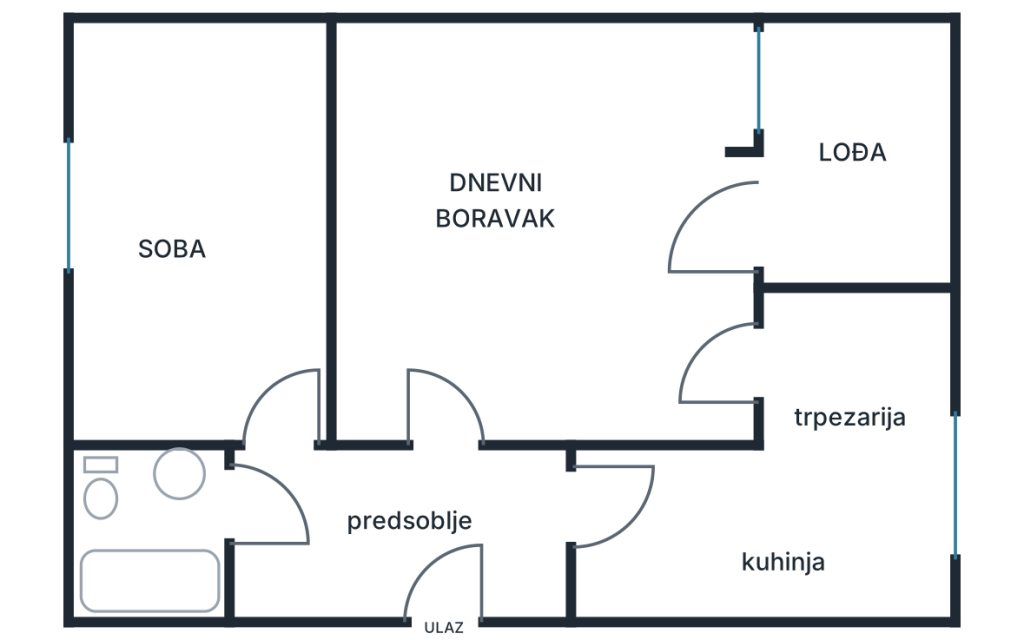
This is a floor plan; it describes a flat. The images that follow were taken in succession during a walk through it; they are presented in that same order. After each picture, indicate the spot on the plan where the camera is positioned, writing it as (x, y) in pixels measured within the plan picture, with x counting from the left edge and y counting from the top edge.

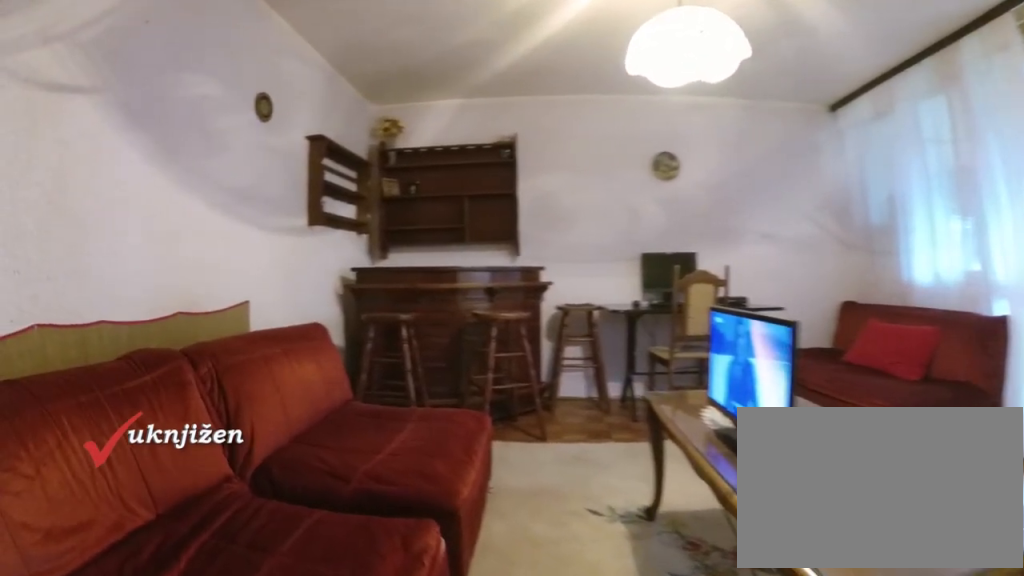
(460, 443)
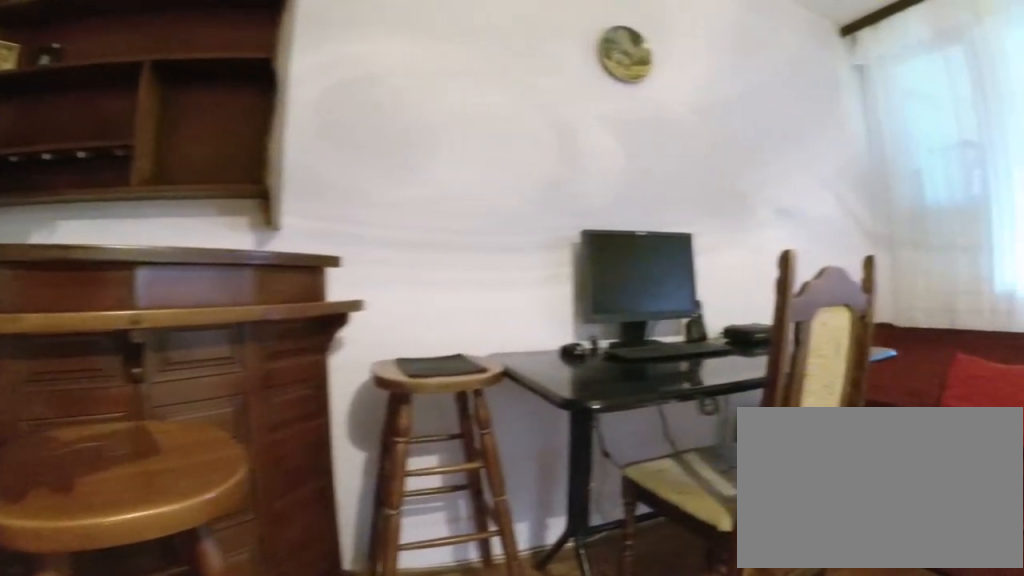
(454, 262)
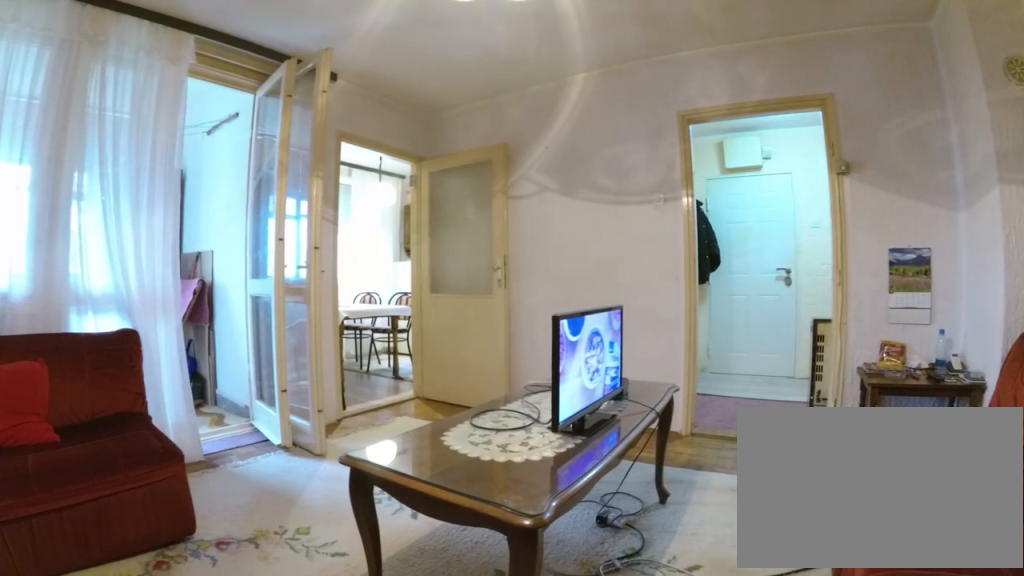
(420, 176)
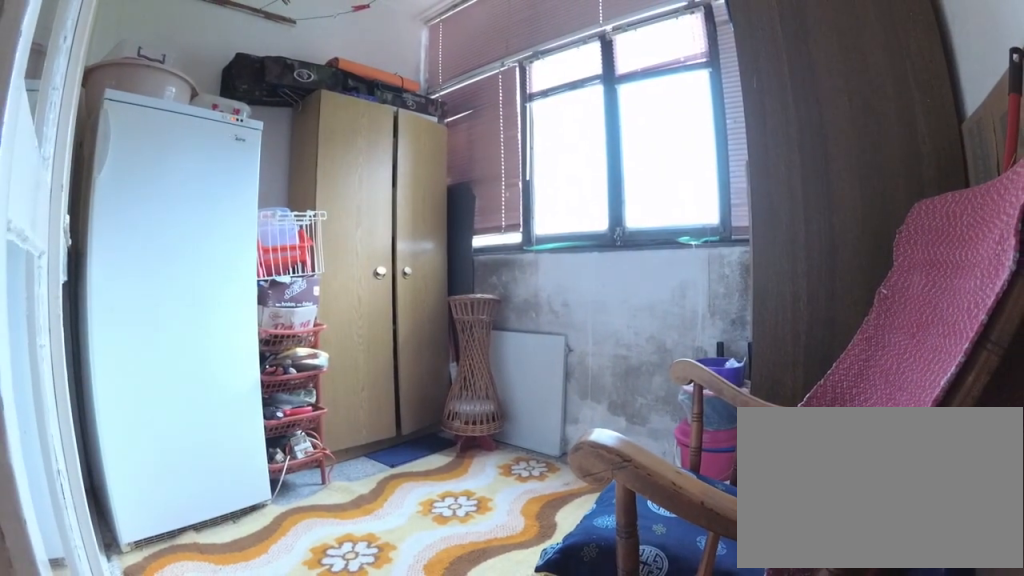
(758, 229)
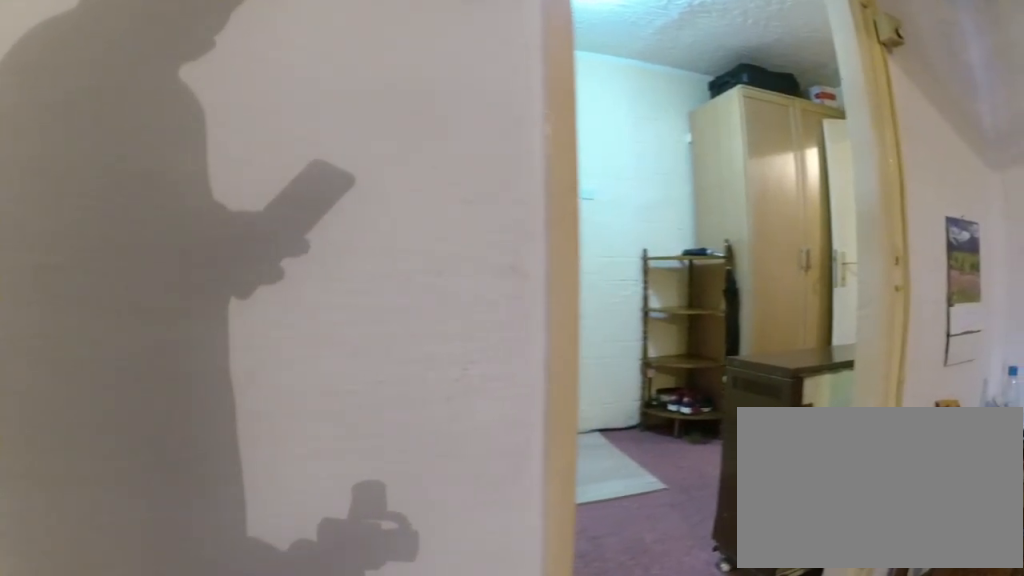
(574, 308)
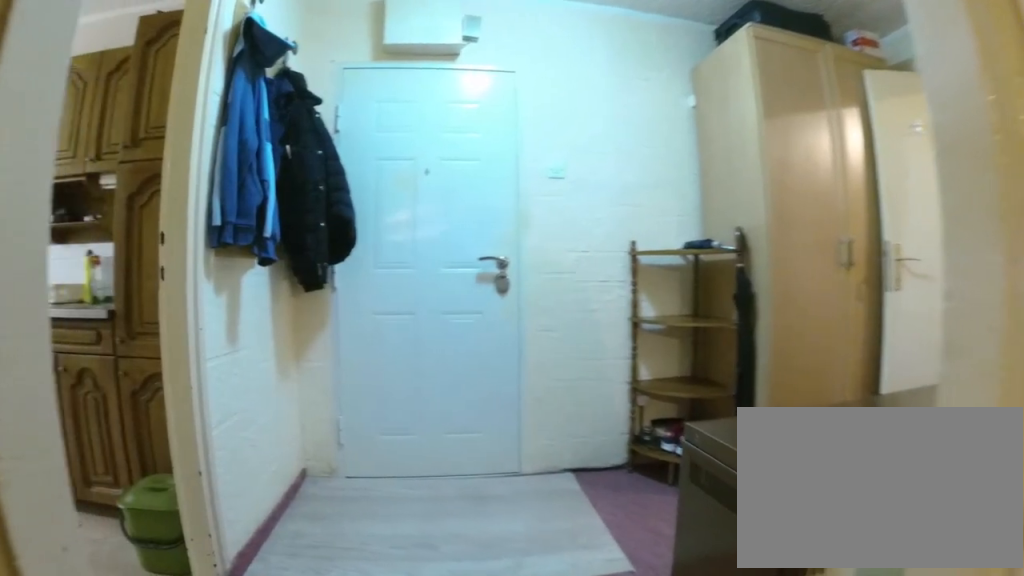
(462, 364)
